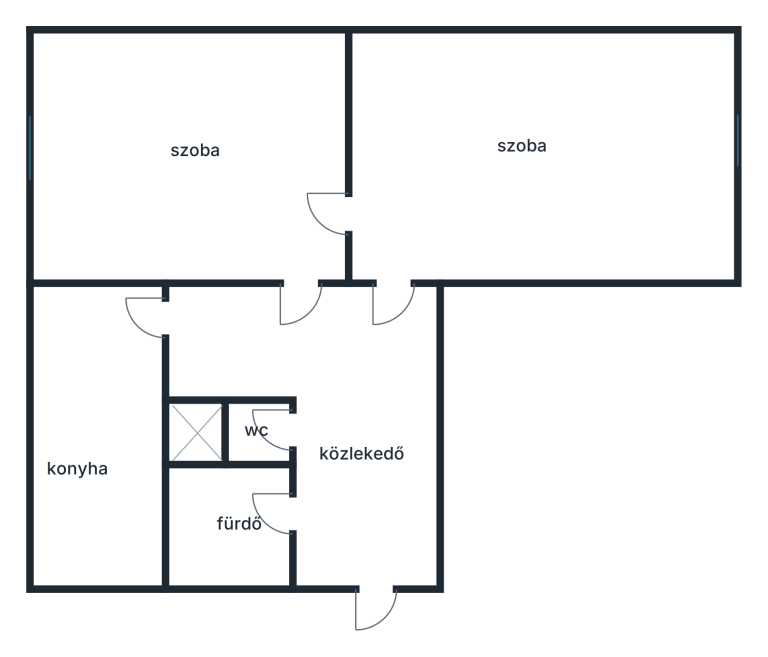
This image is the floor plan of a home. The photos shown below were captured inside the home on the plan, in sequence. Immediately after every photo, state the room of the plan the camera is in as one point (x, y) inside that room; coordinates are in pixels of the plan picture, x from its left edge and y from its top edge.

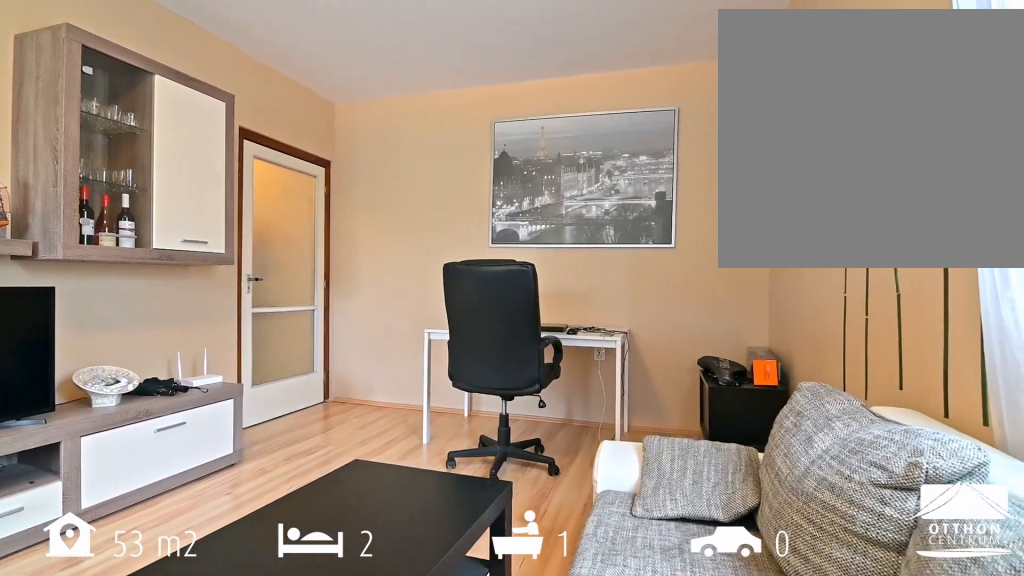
(539, 156)
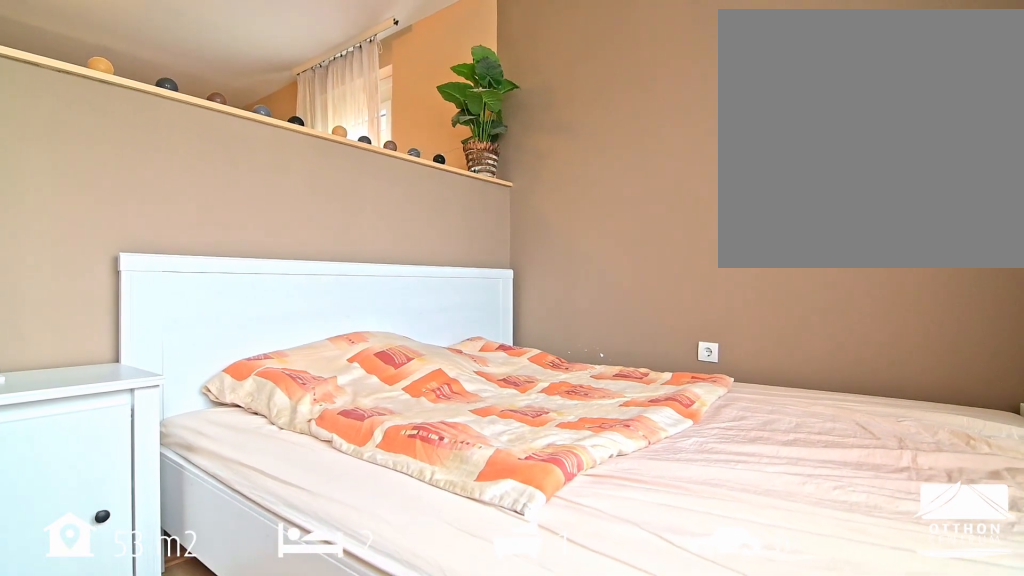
(539, 156)
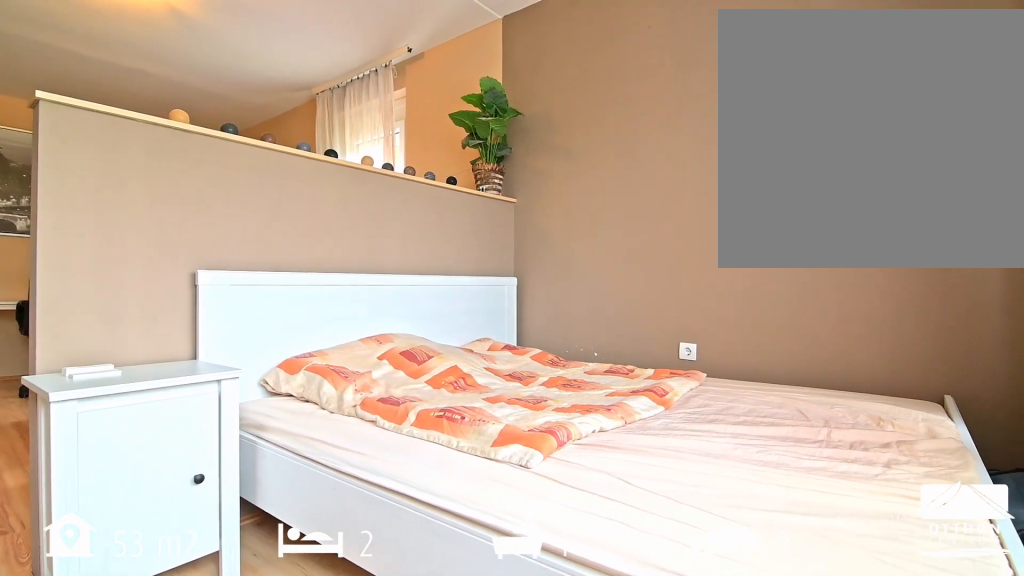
(539, 156)
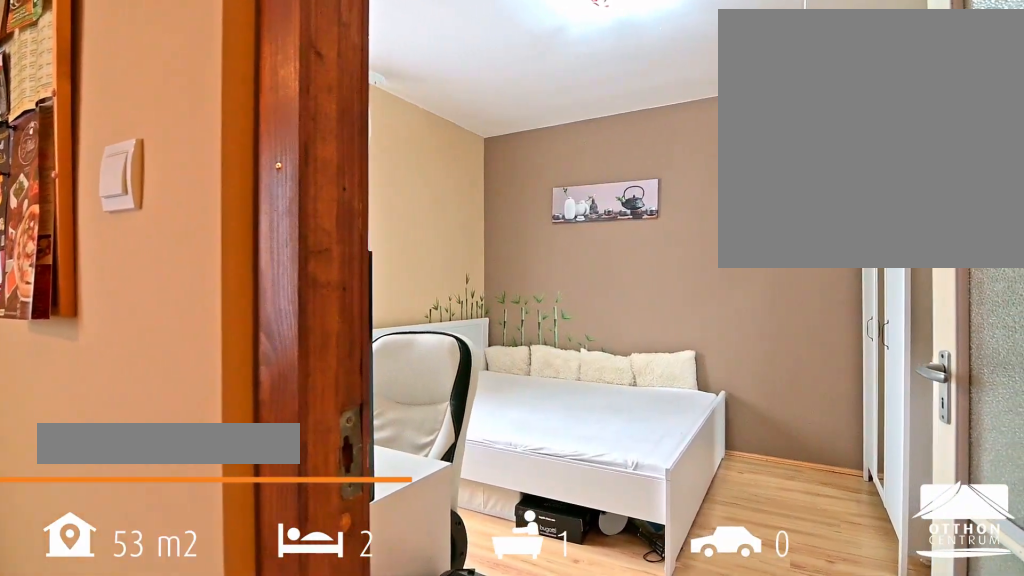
(186, 157)
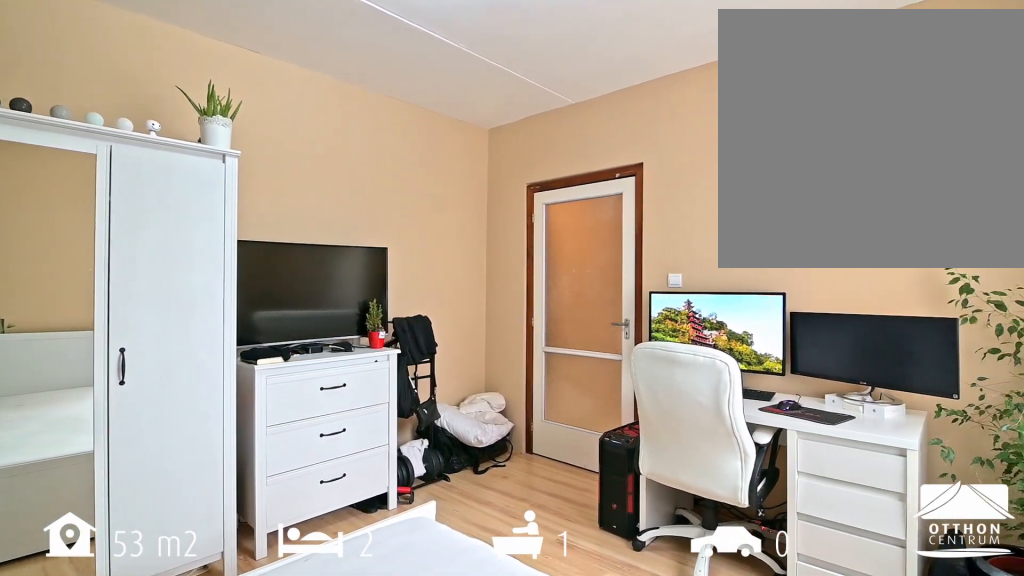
(186, 157)
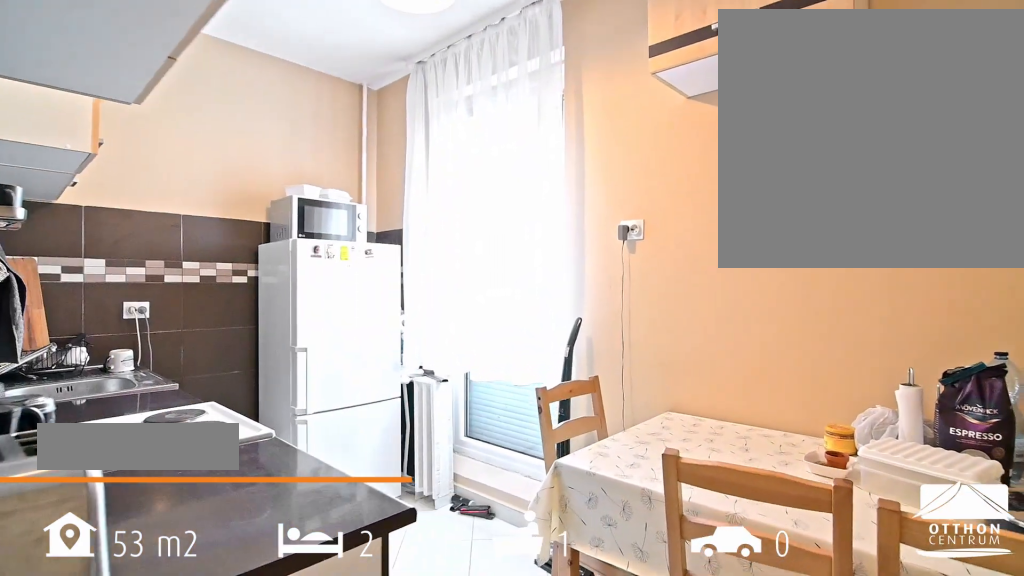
(97, 431)
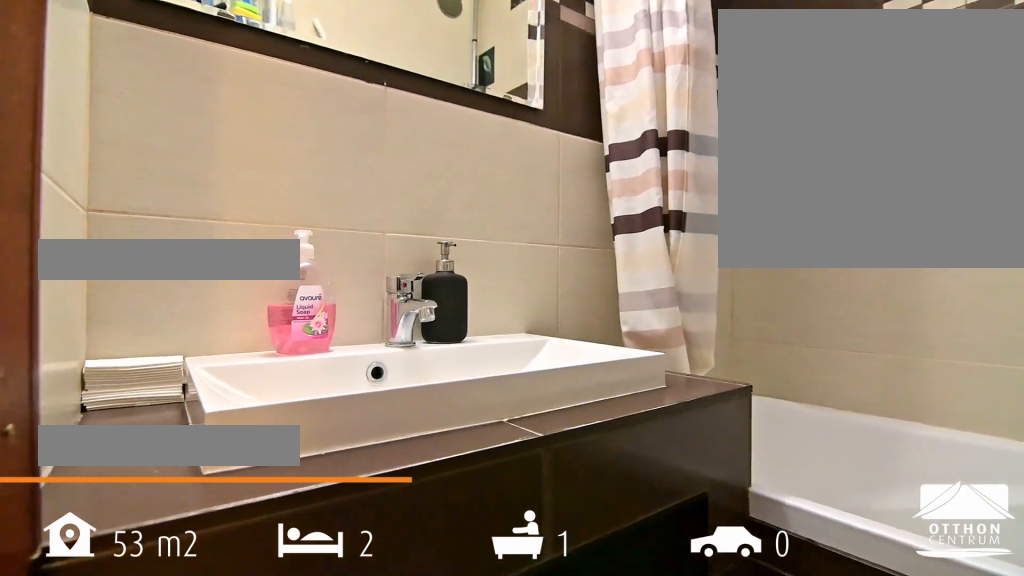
(230, 521)
